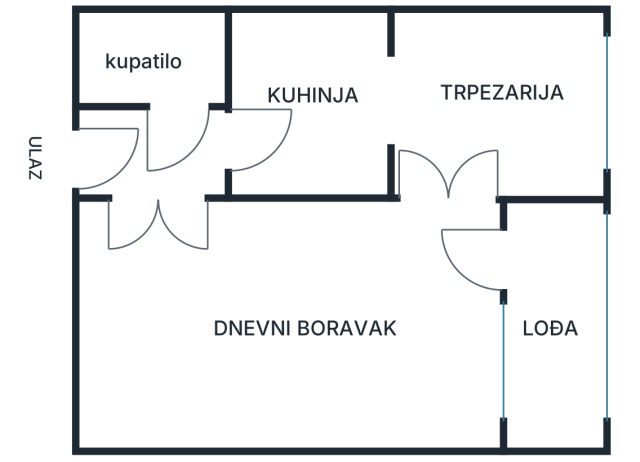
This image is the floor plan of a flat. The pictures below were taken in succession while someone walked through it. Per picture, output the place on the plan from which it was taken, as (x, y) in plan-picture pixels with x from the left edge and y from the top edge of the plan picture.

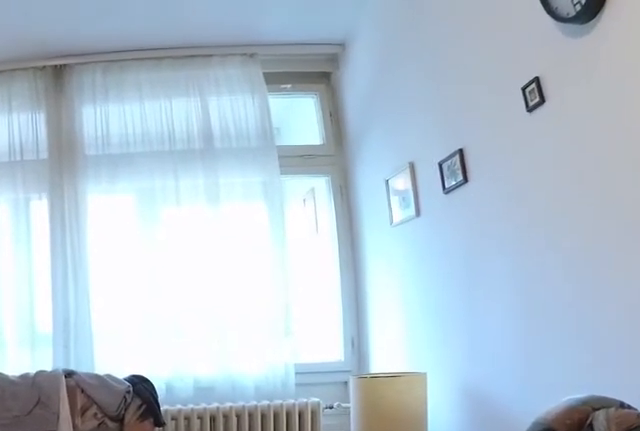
(226, 307)
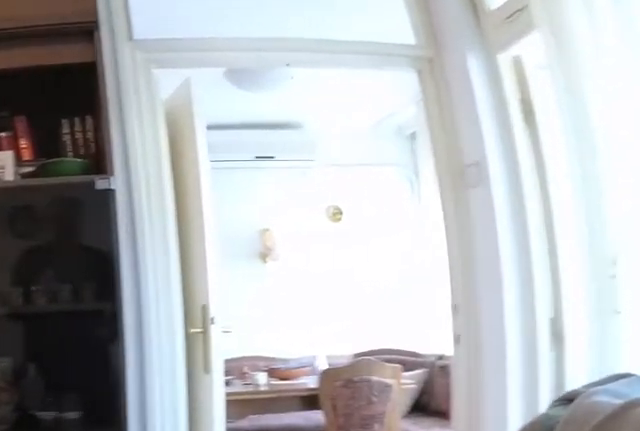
(397, 327)
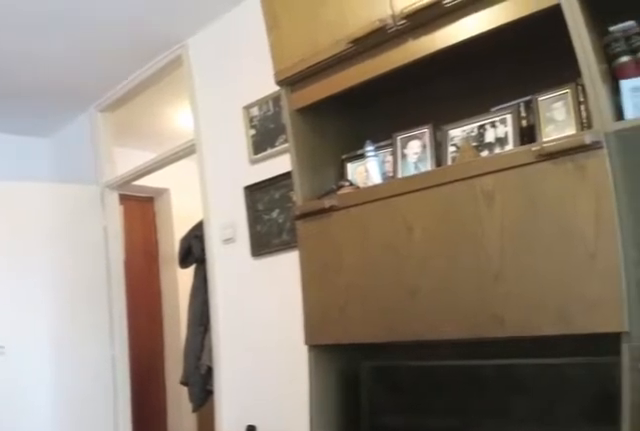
(429, 310)
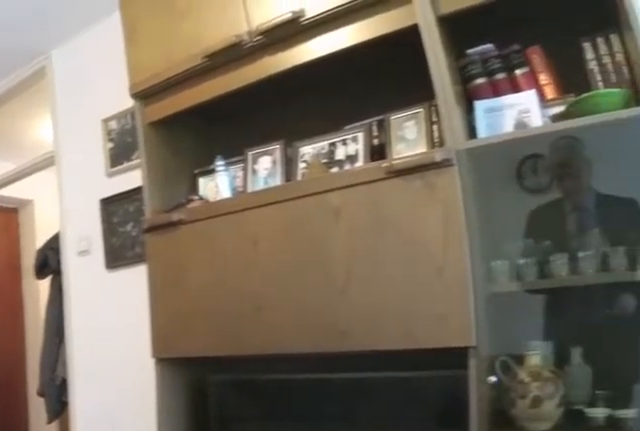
(425, 308)
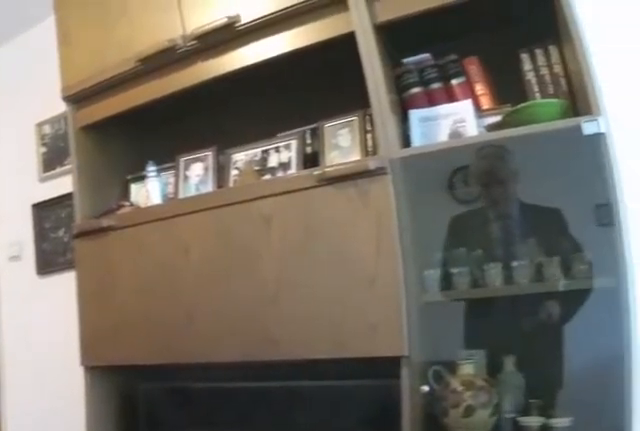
(423, 308)
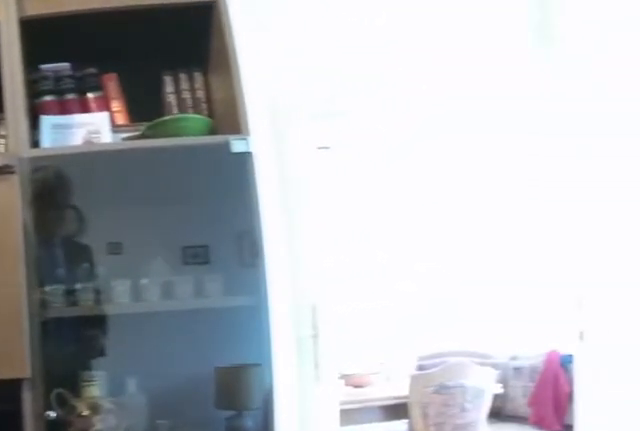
(413, 302)
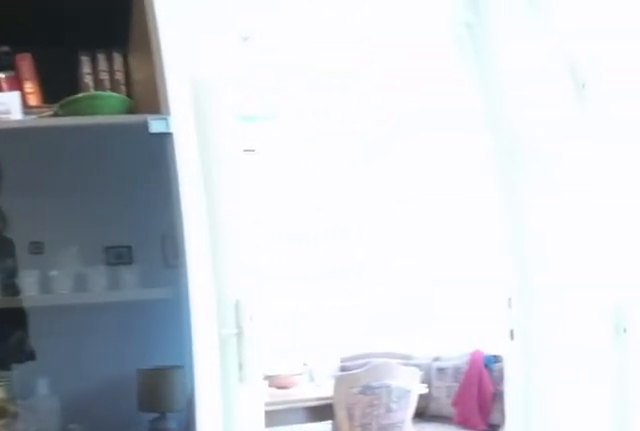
(411, 300)
